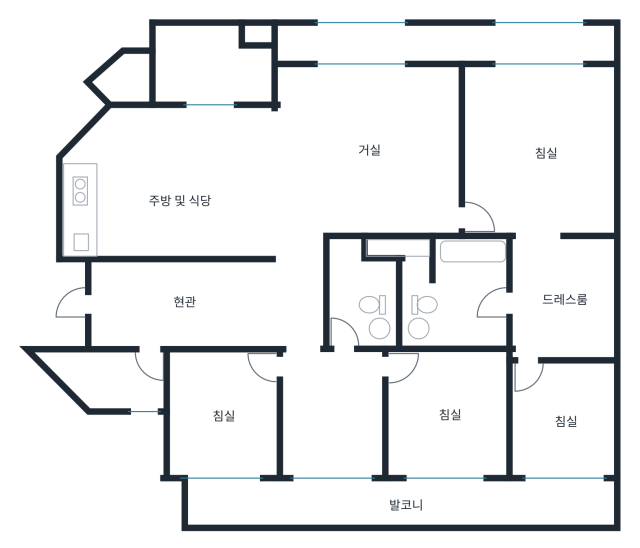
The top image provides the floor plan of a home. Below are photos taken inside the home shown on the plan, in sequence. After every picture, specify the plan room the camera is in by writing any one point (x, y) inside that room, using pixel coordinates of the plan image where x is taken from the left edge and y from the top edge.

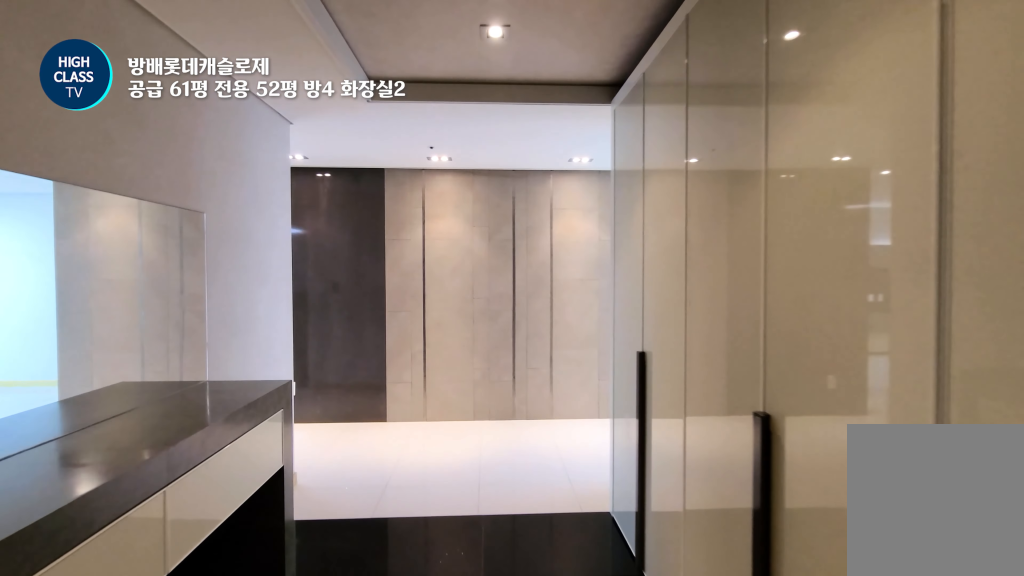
(184, 302)
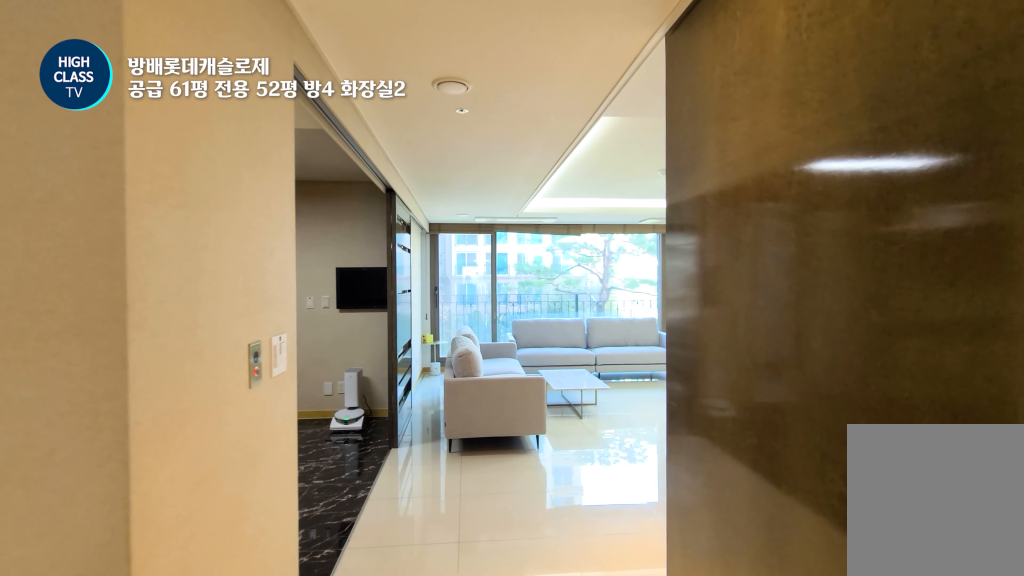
(298, 290)
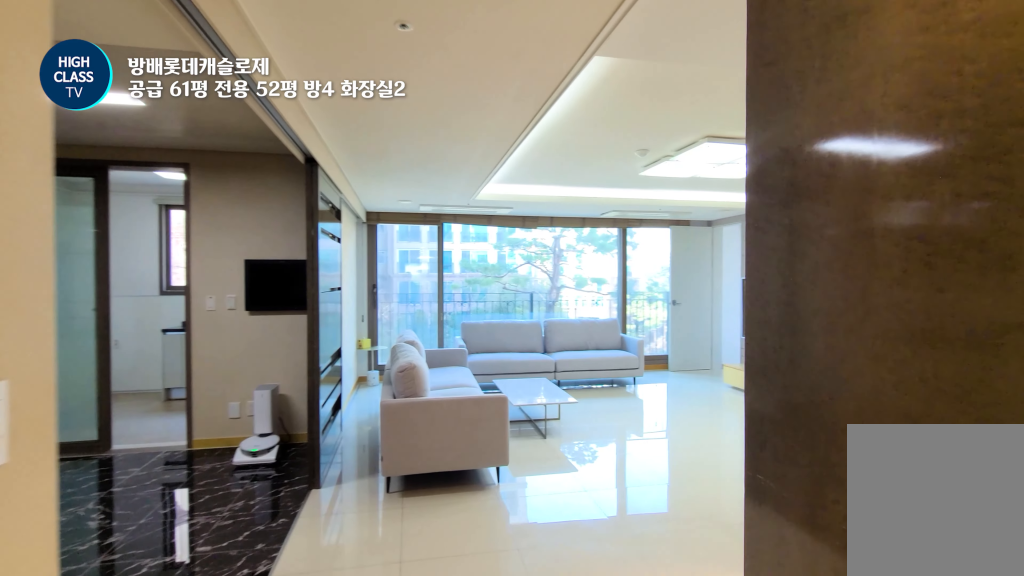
(298, 290)
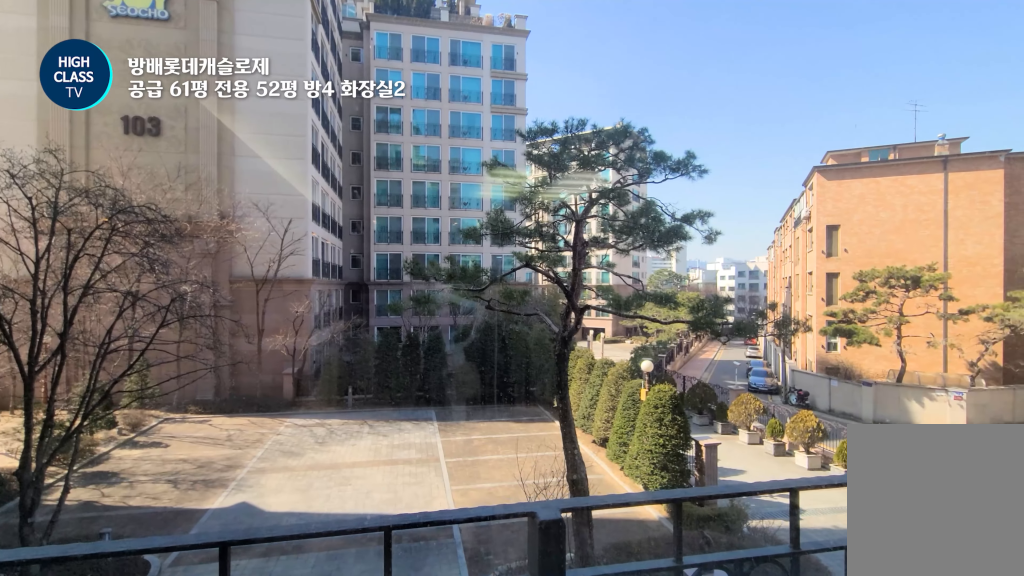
(368, 140)
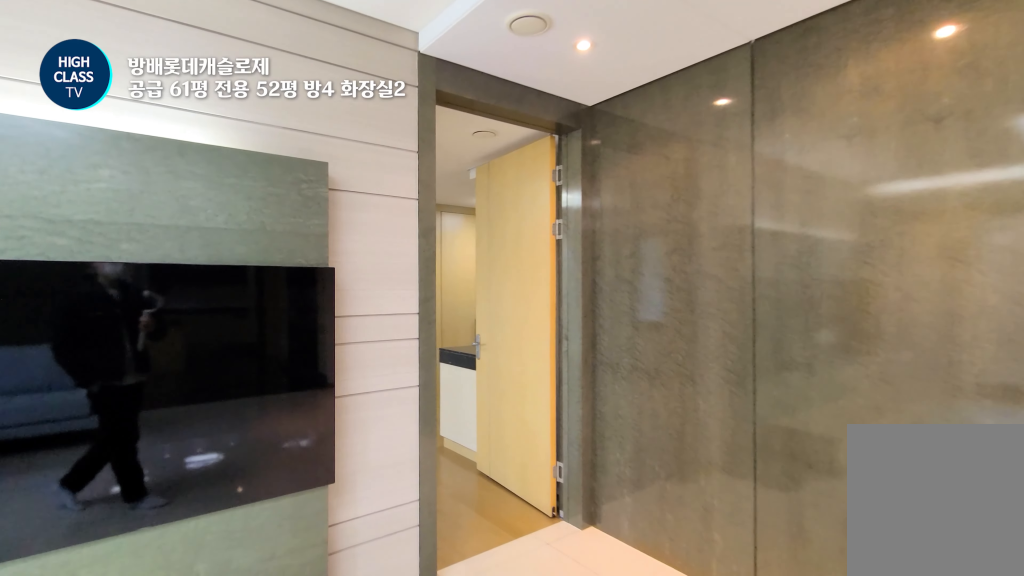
(368, 140)
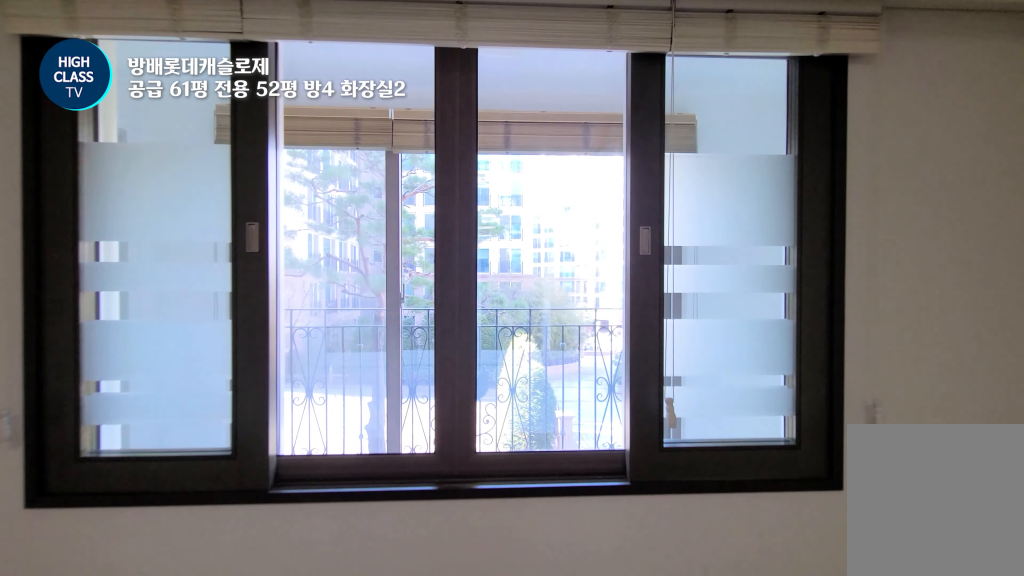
(538, 129)
